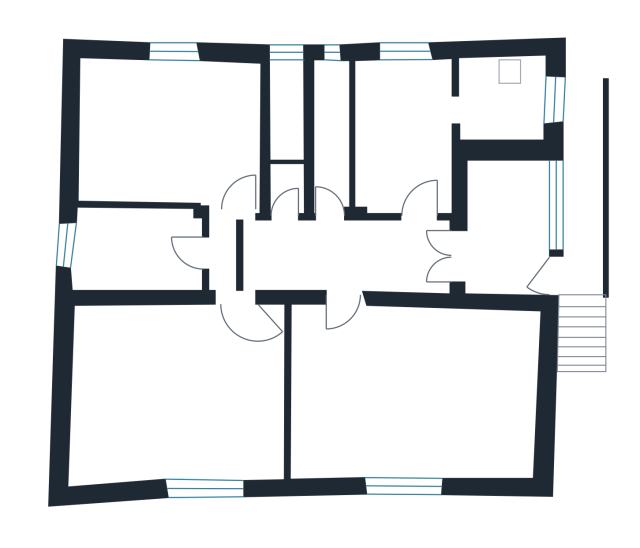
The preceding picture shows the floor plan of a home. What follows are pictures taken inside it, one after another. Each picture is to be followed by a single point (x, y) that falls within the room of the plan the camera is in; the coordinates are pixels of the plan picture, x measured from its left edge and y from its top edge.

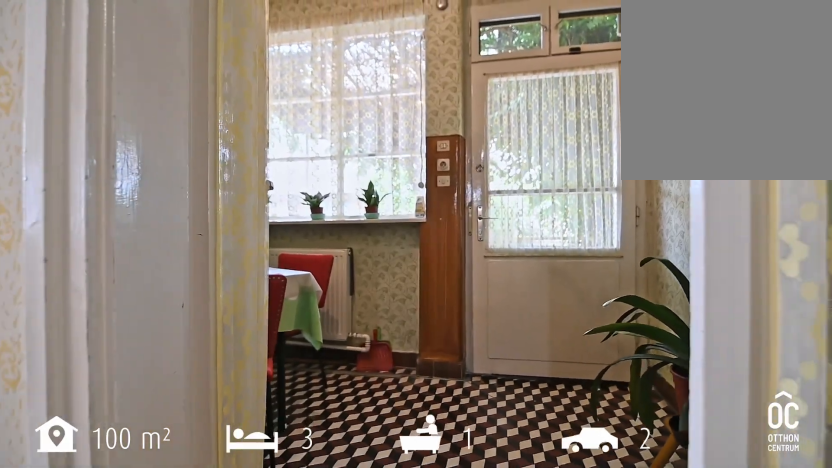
(508, 225)
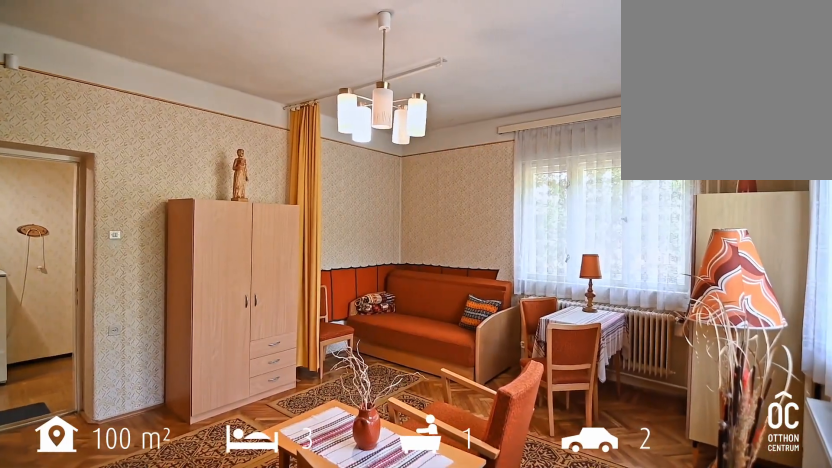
(419, 392)
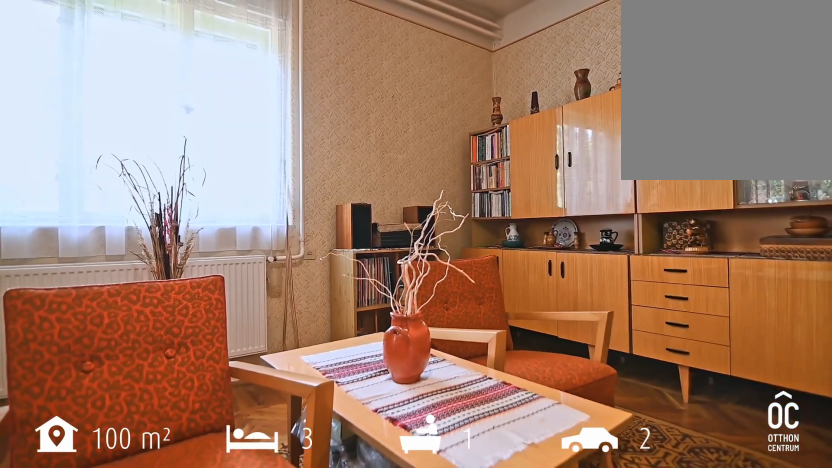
(419, 392)
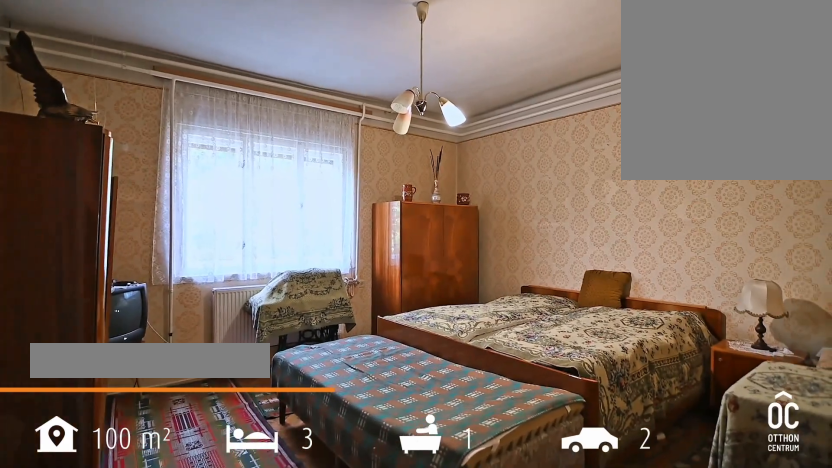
(172, 392)
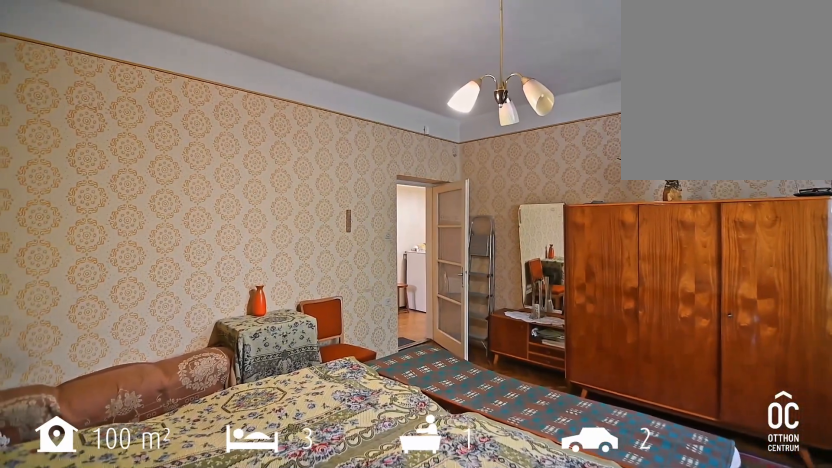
(172, 392)
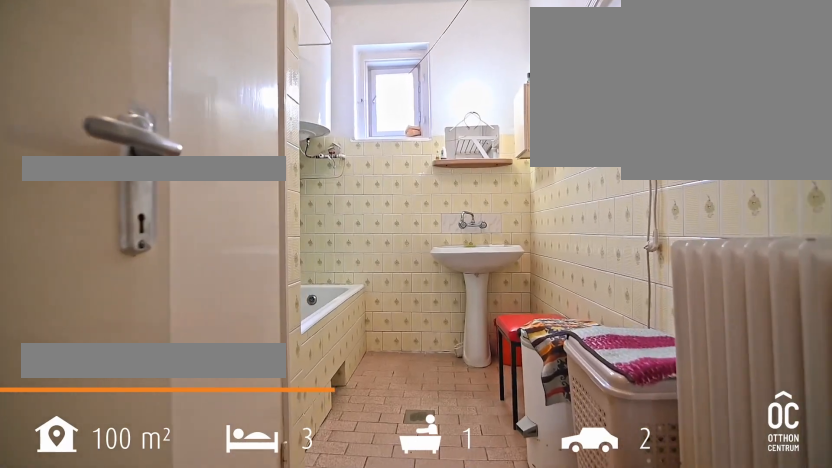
(141, 246)
